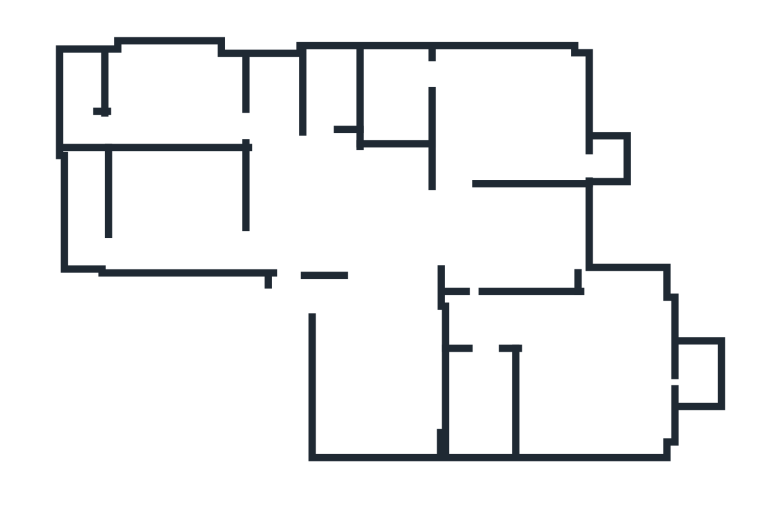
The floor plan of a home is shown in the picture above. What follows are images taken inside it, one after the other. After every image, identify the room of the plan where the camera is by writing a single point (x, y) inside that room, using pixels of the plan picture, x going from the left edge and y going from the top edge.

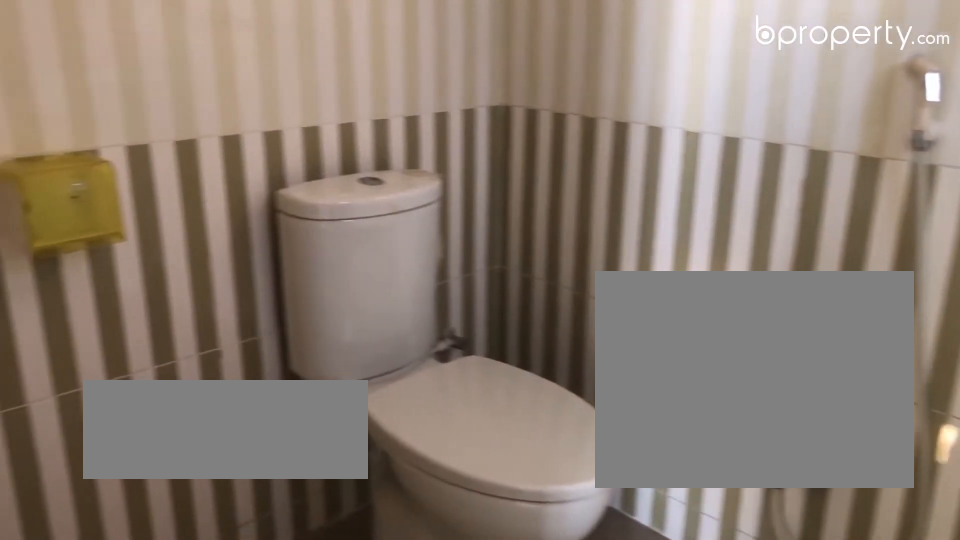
(389, 97)
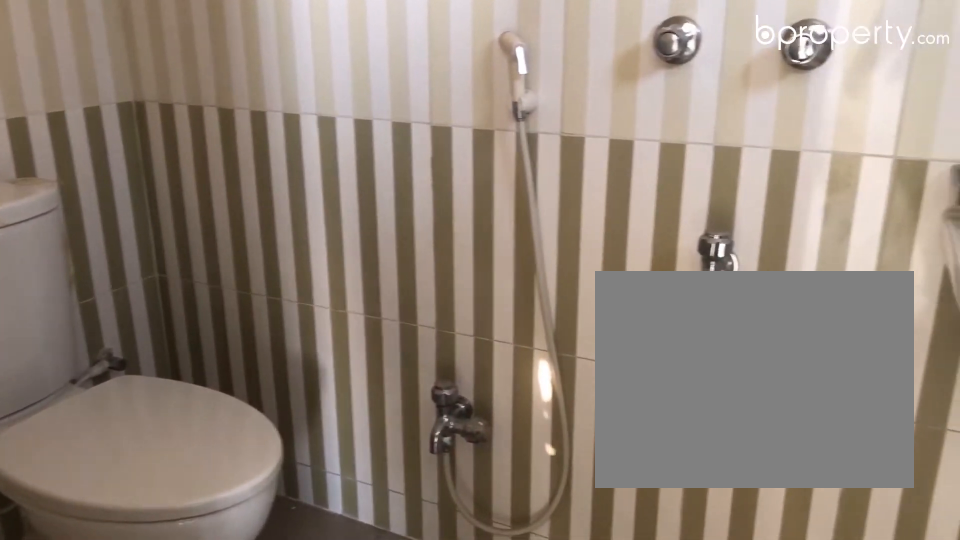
(389, 97)
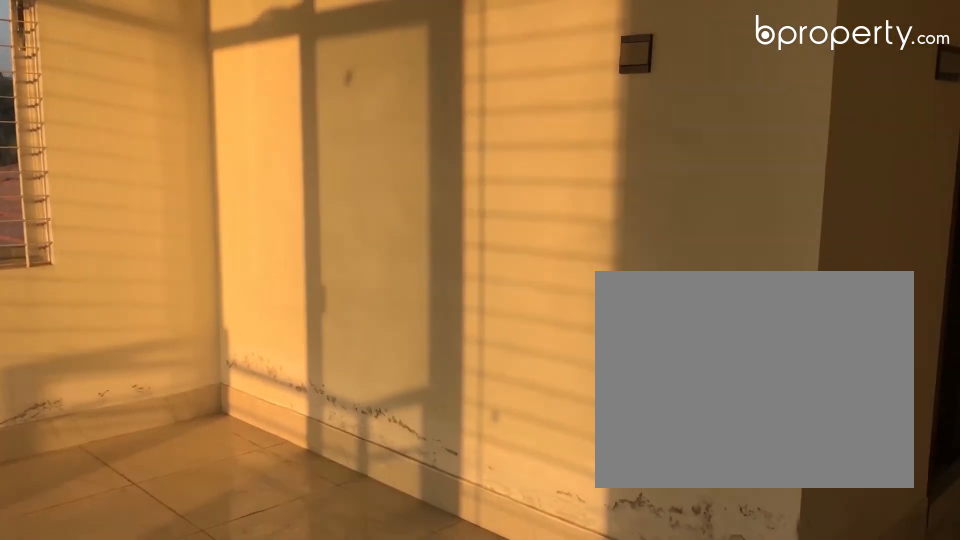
(594, 352)
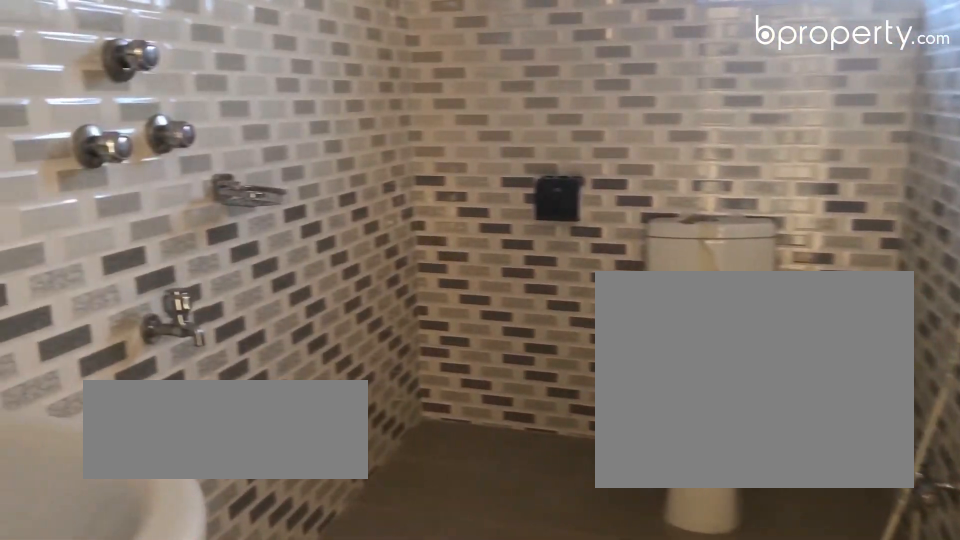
(475, 393)
